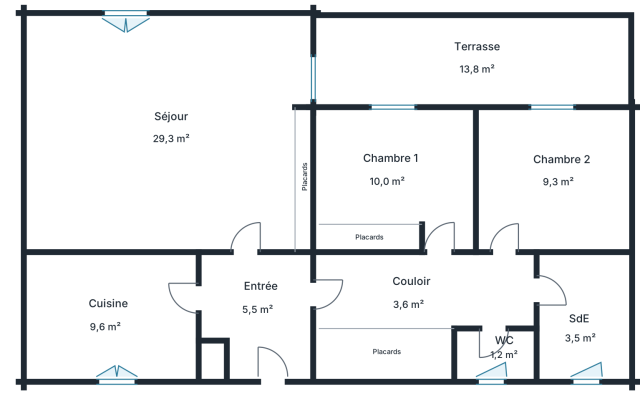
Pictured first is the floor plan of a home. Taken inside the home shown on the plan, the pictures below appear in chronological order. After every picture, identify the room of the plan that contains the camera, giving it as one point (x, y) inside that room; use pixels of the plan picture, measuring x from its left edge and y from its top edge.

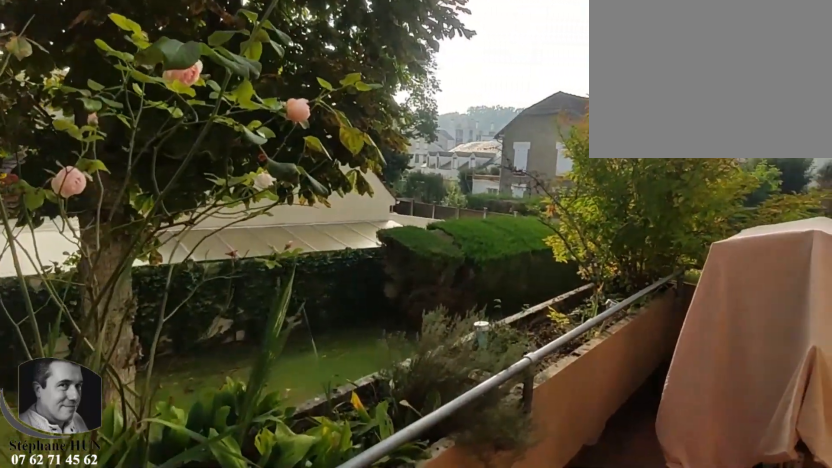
(475, 56)
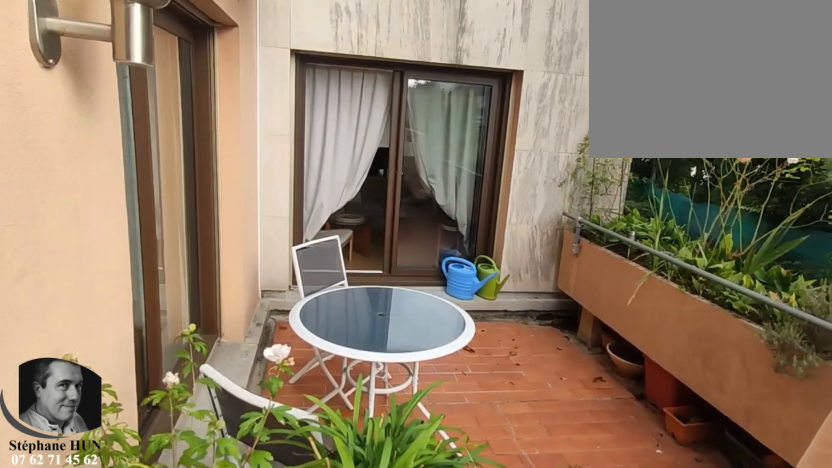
(475, 56)
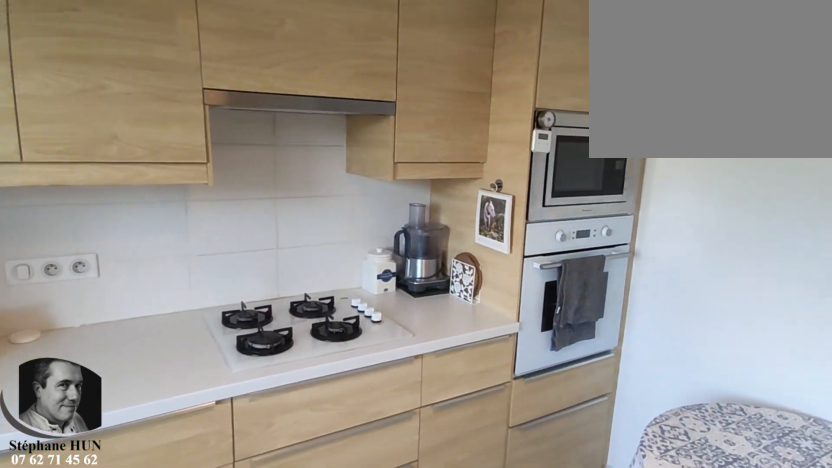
(111, 316)
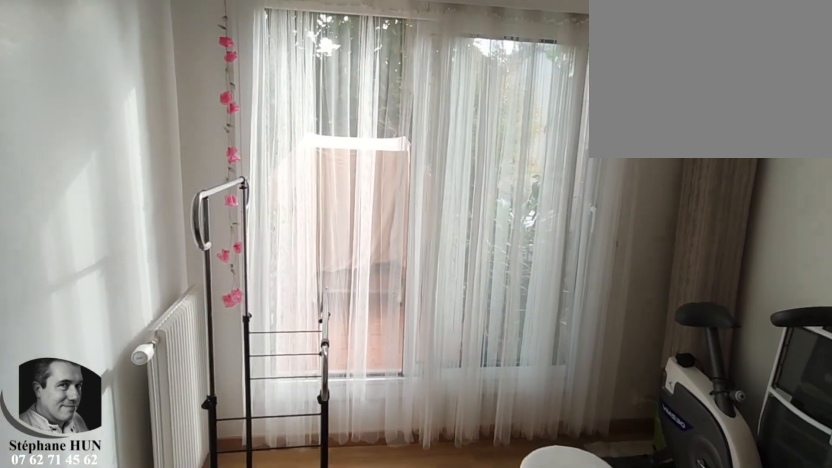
(554, 182)
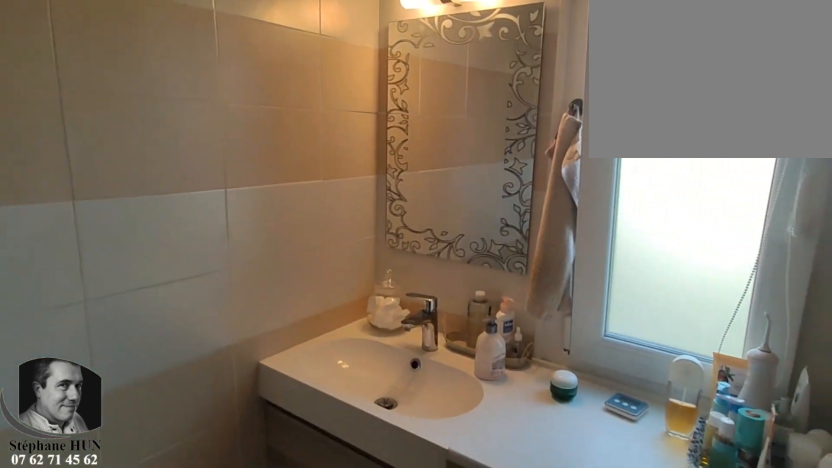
(582, 316)
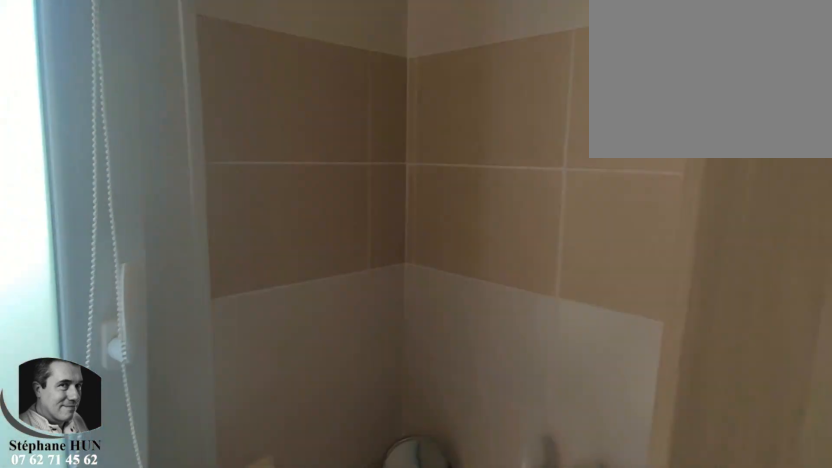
(582, 316)
